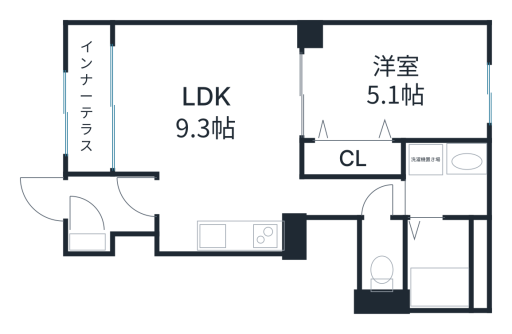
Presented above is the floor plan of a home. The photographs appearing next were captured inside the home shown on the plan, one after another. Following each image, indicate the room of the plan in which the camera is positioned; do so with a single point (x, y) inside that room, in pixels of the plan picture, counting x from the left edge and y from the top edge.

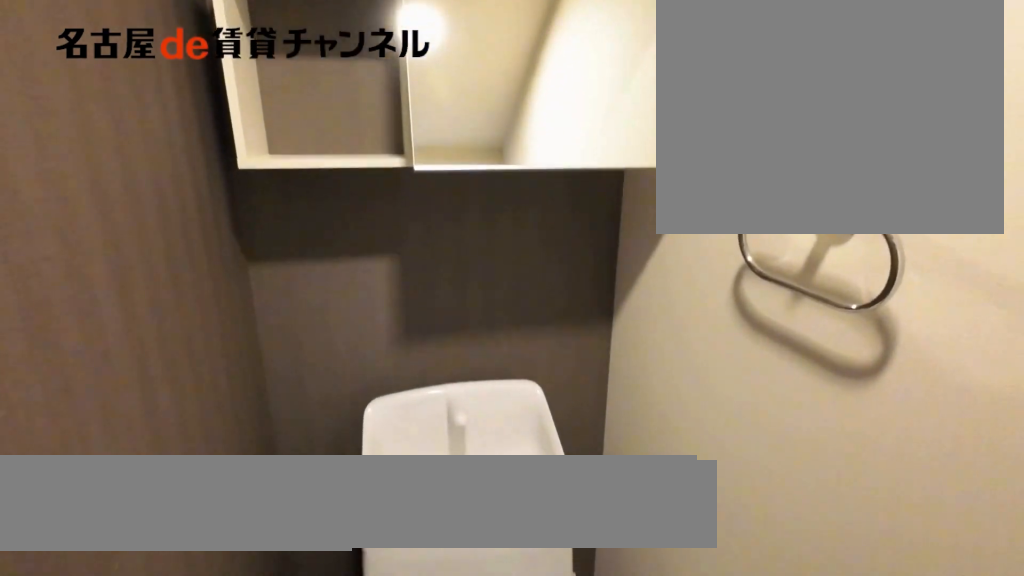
(381, 256)
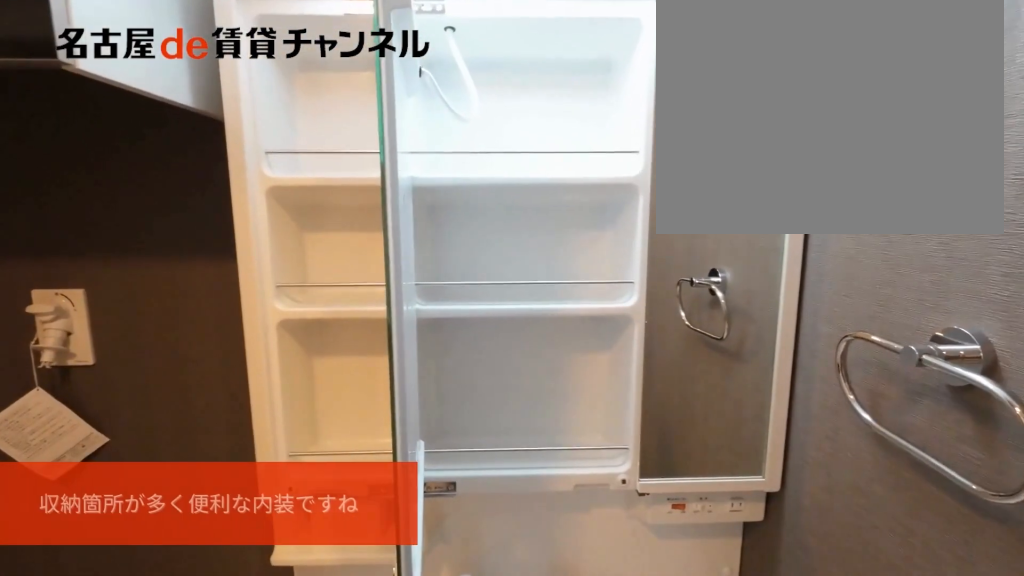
(445, 178)
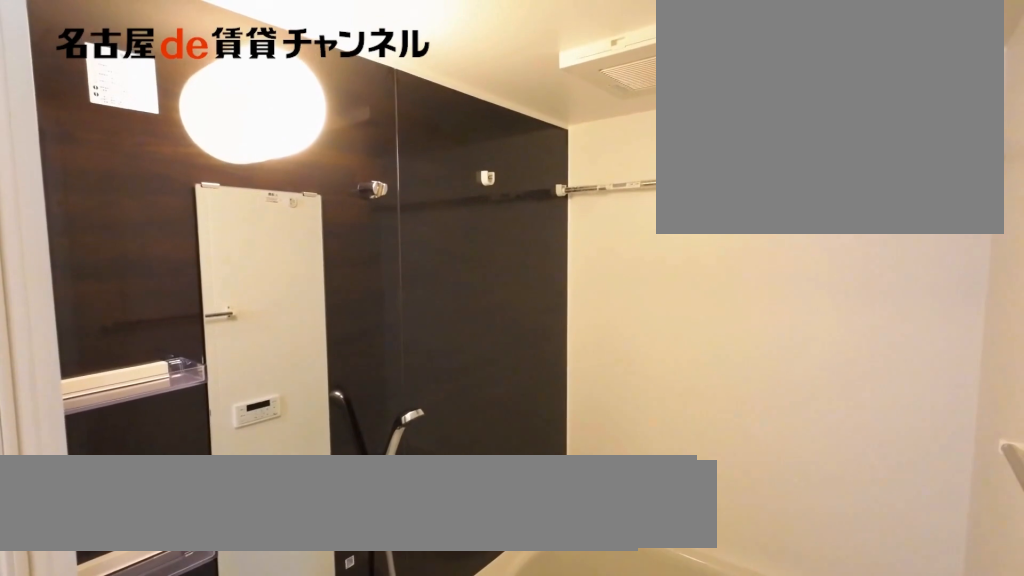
(445, 262)
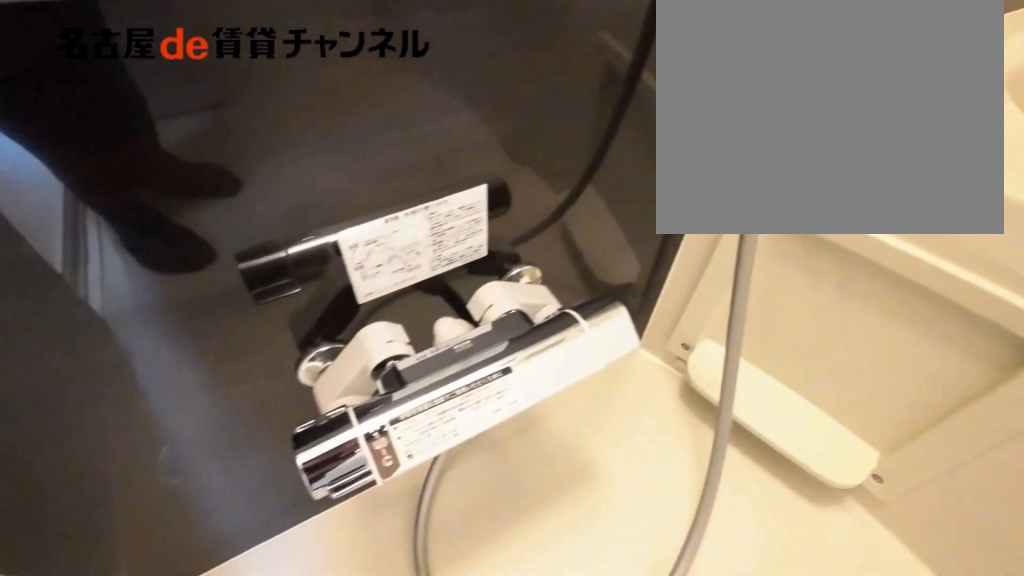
(445, 262)
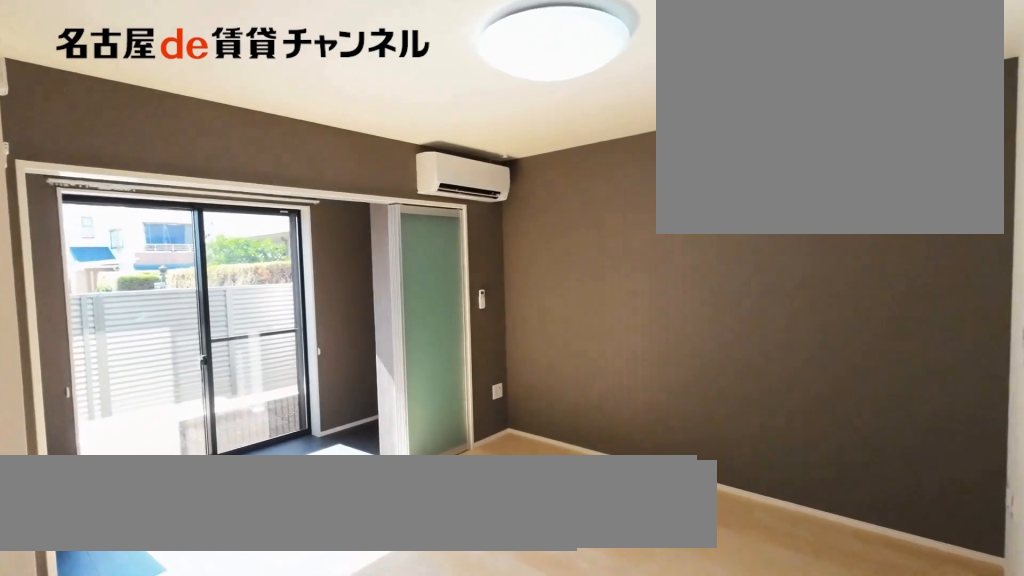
(213, 133)
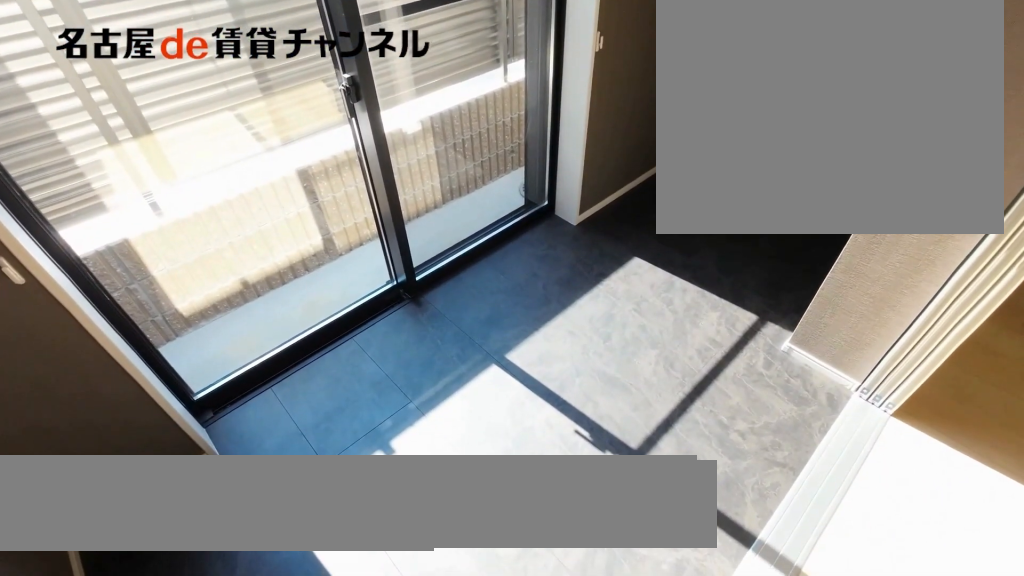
(88, 99)
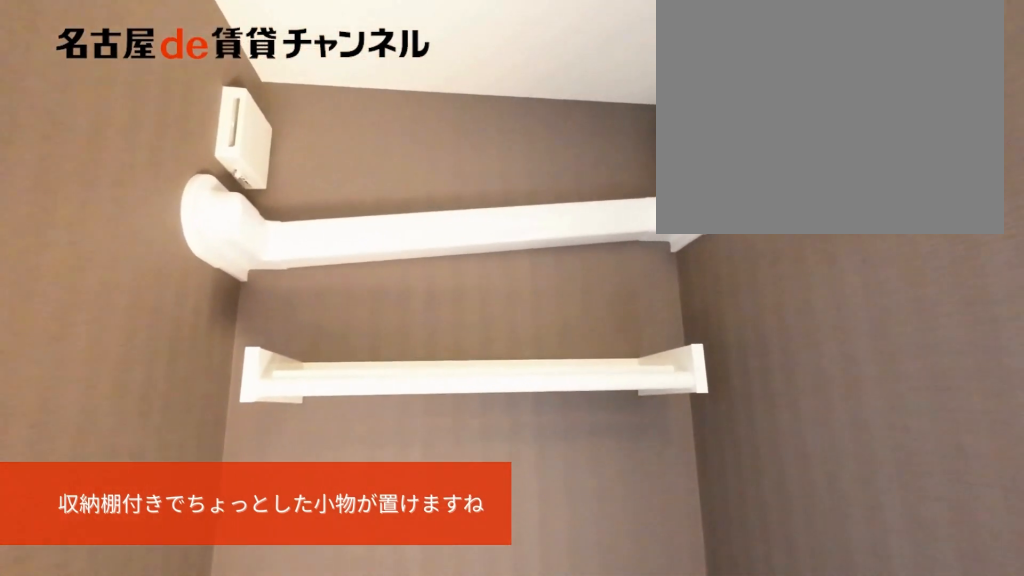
(88, 99)
